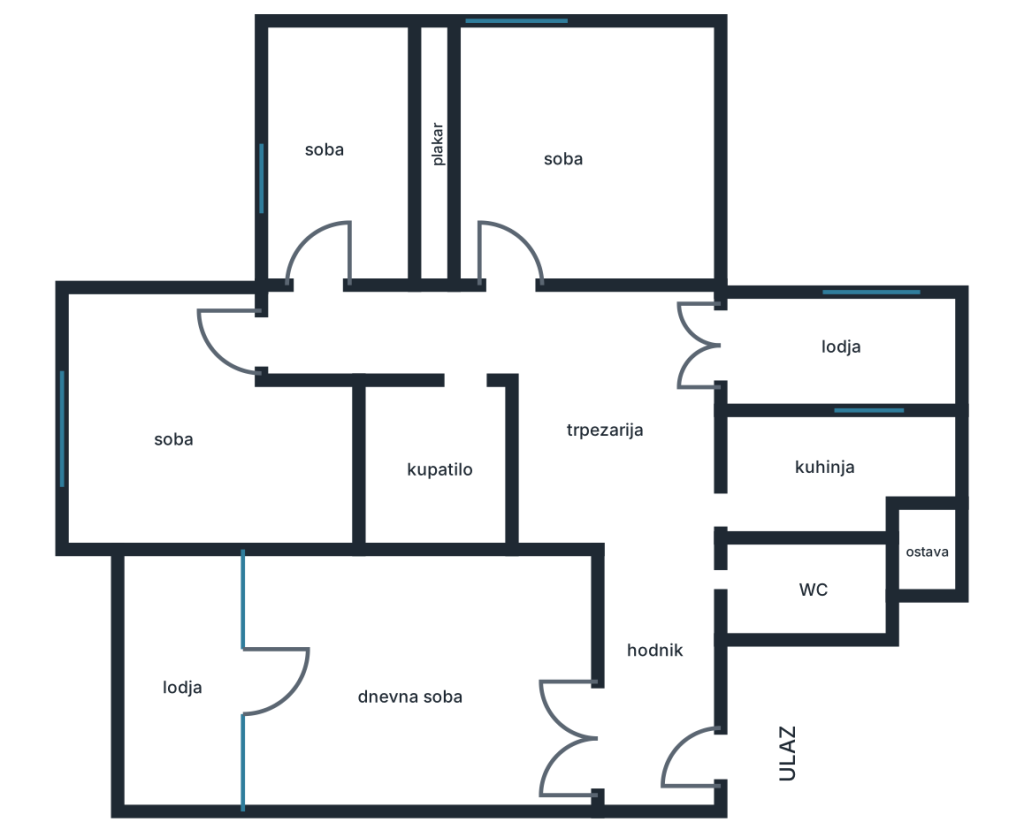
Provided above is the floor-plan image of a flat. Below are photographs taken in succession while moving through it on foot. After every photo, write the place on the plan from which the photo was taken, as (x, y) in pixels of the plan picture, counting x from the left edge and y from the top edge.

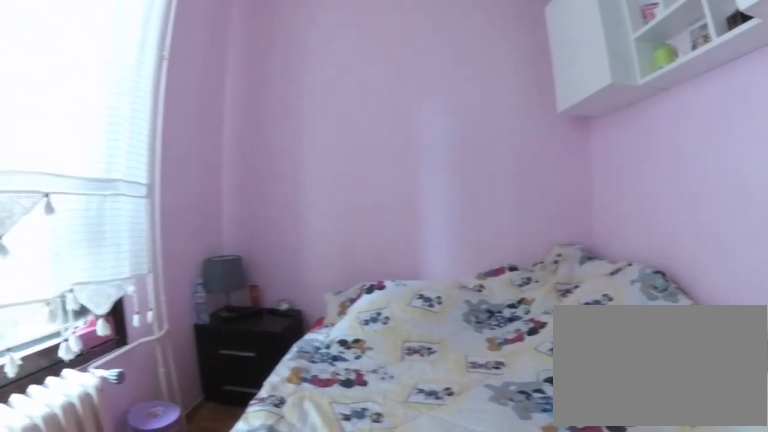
(353, 198)
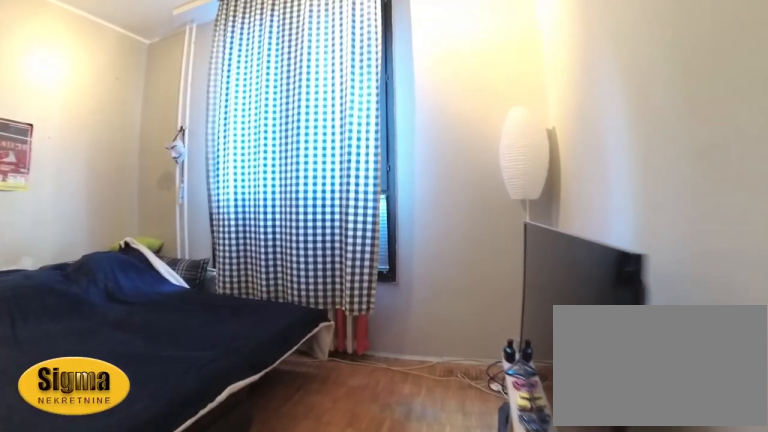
(239, 344)
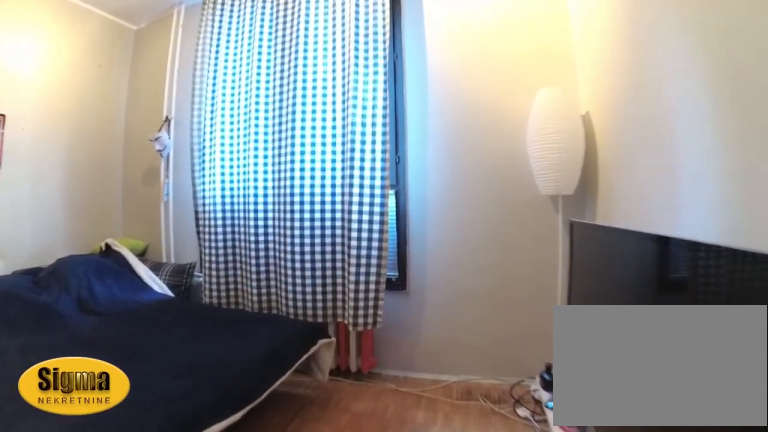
(221, 344)
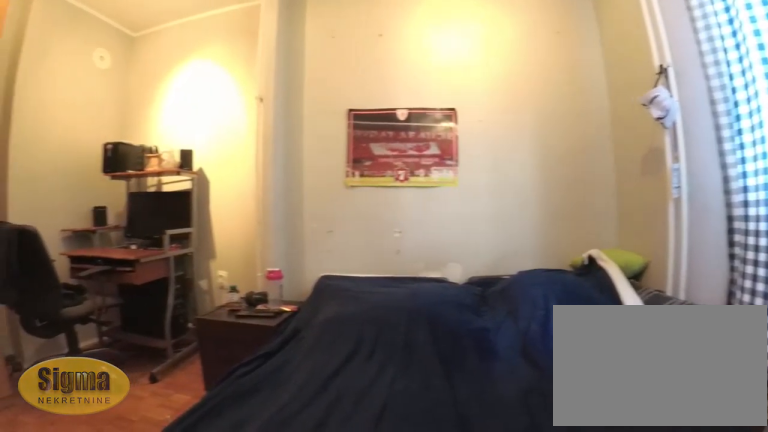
(119, 351)
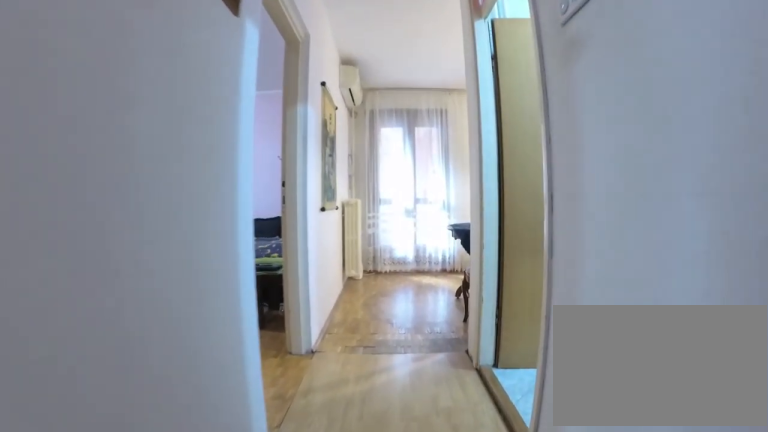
(260, 347)
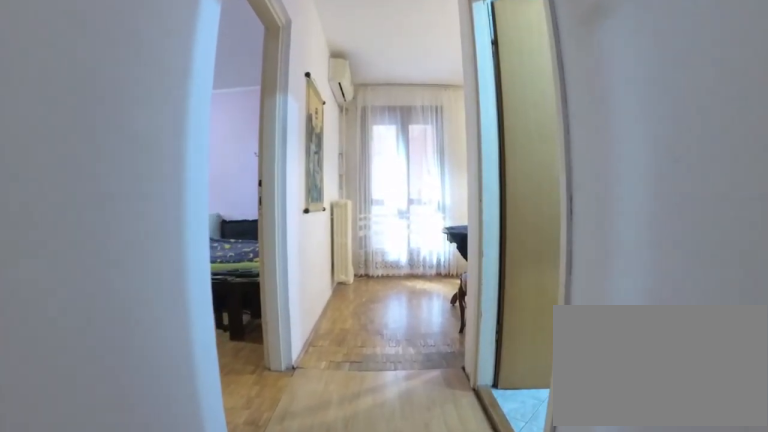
(273, 351)
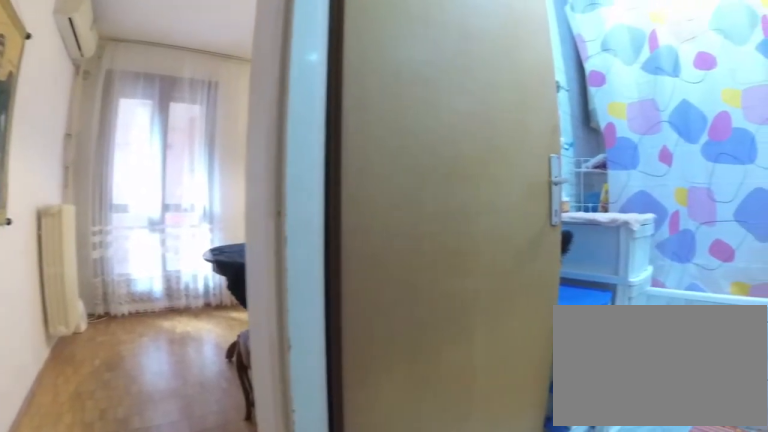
(366, 331)
